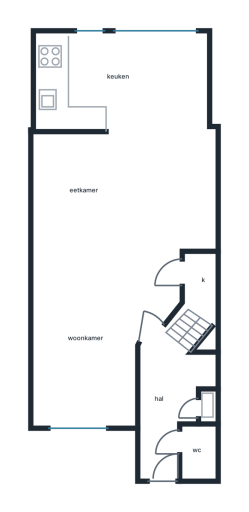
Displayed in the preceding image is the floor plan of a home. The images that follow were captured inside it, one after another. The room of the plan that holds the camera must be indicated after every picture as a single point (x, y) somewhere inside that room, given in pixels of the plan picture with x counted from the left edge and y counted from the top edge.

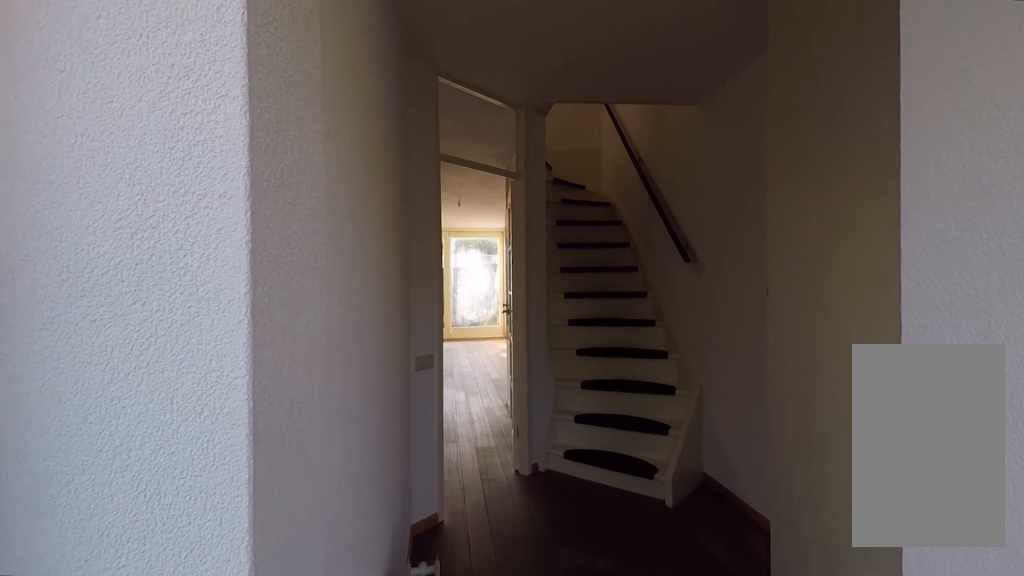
(168, 400)
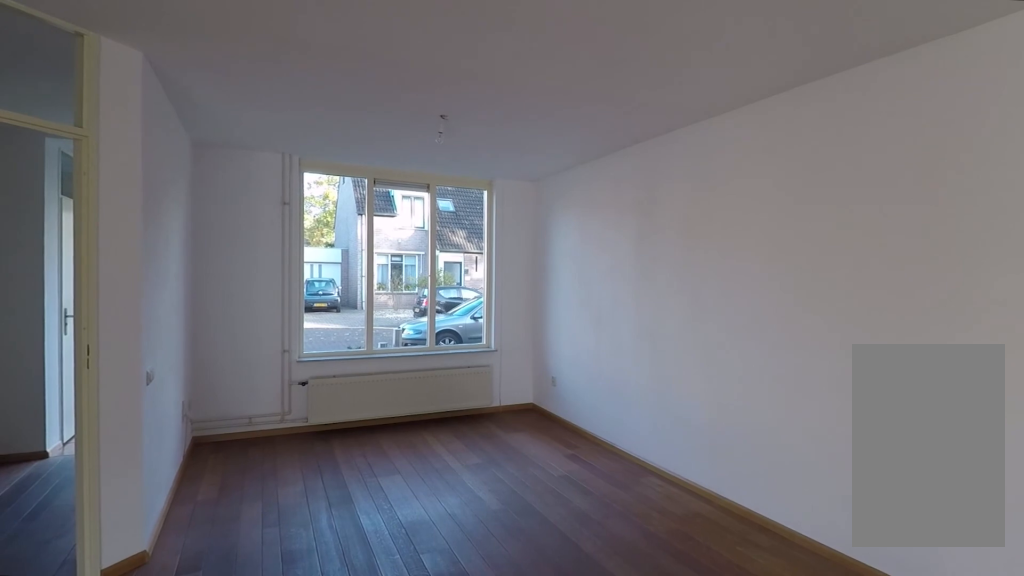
(111, 259)
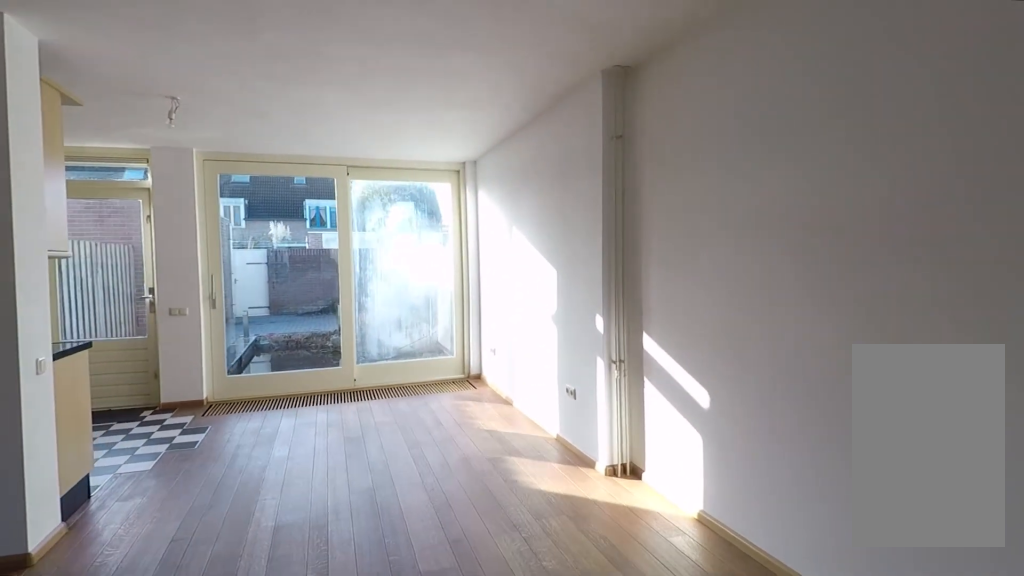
(111, 259)
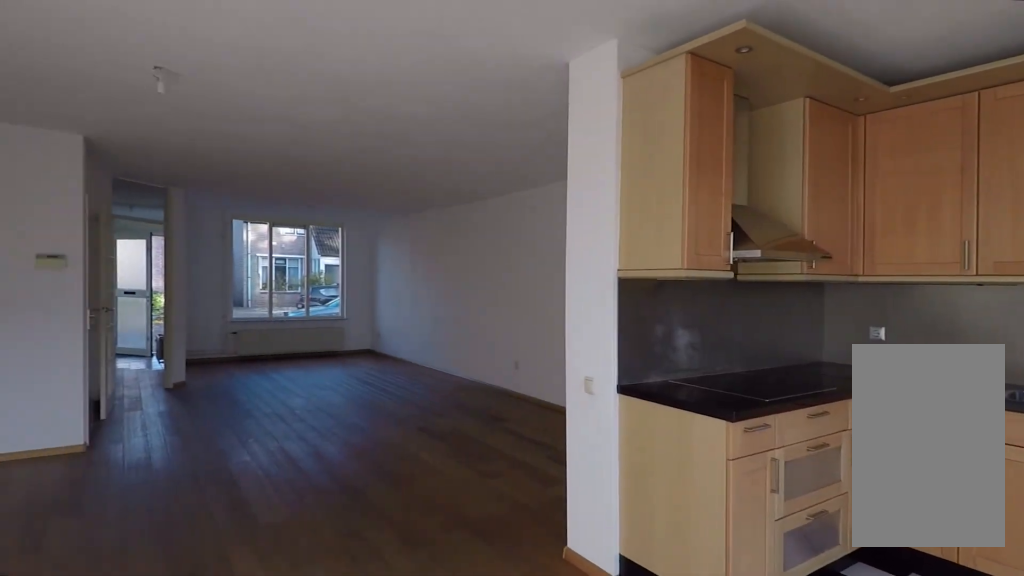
(122, 83)
